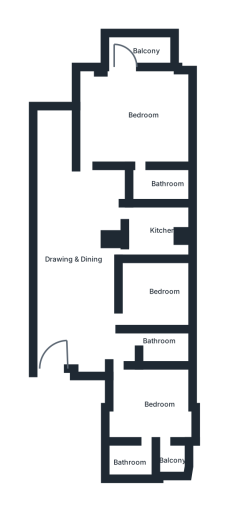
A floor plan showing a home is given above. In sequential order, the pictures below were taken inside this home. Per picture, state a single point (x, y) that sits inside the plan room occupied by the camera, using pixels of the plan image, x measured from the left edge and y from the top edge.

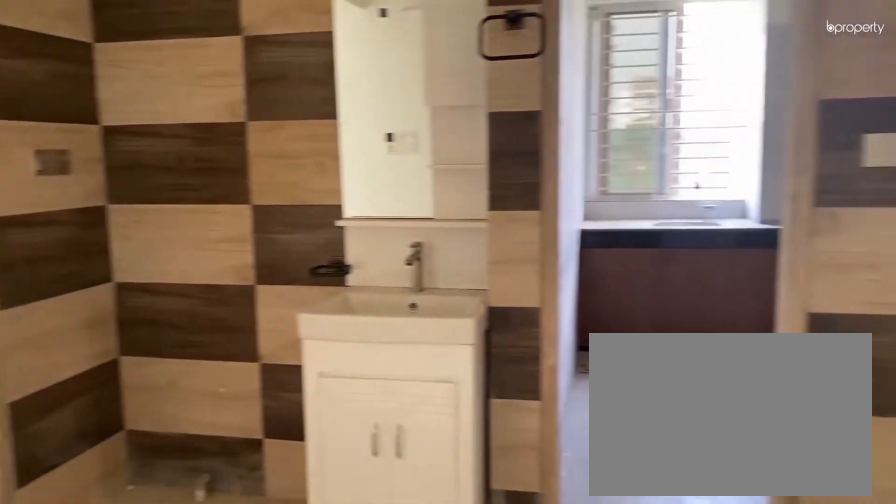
(76, 283)
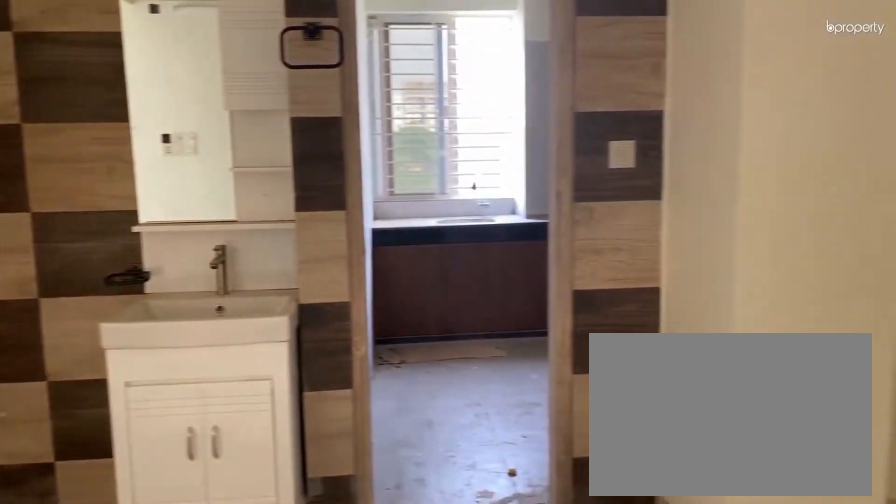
(76, 283)
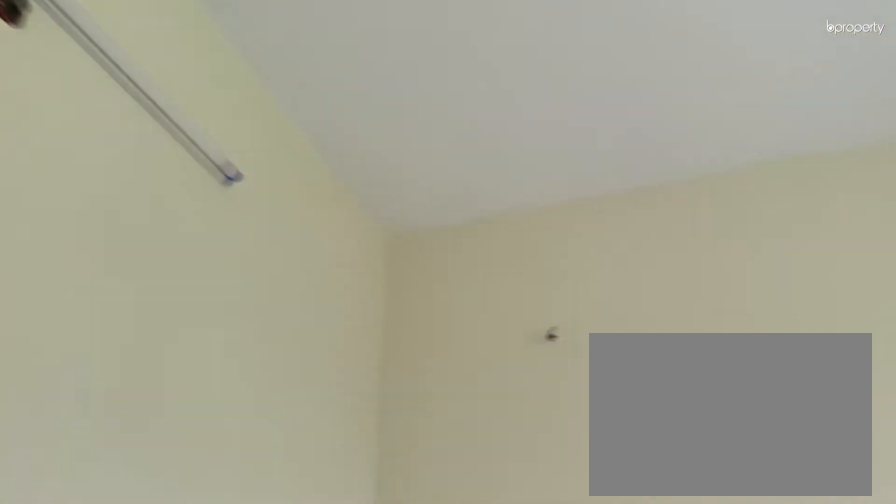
(148, 290)
